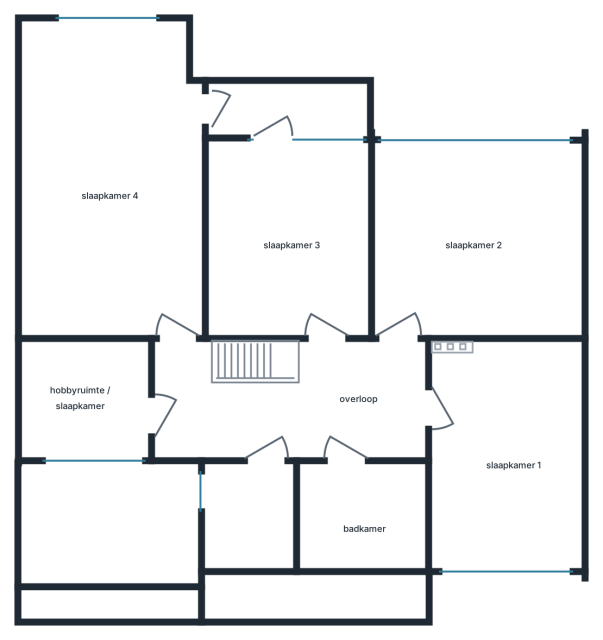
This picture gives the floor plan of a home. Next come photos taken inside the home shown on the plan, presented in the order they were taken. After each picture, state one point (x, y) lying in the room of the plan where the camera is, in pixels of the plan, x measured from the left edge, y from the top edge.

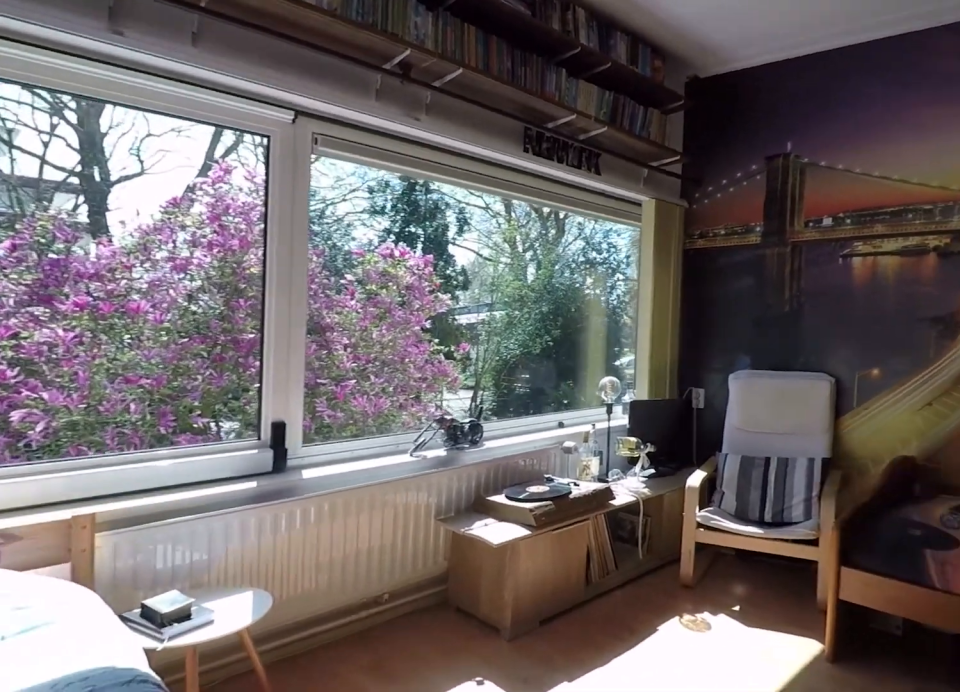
(476, 239)
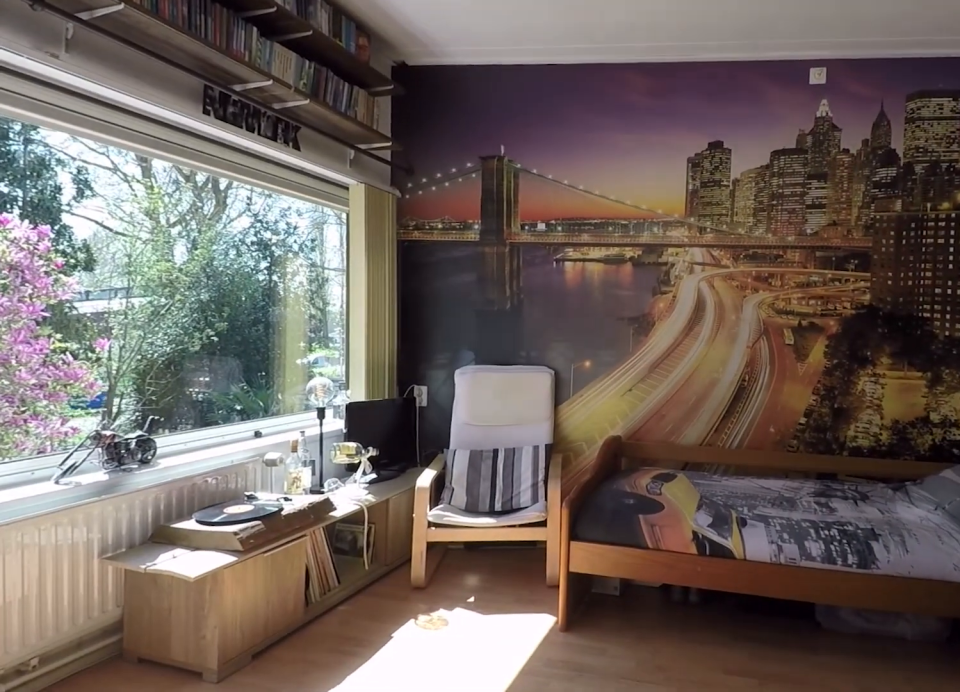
(476, 239)
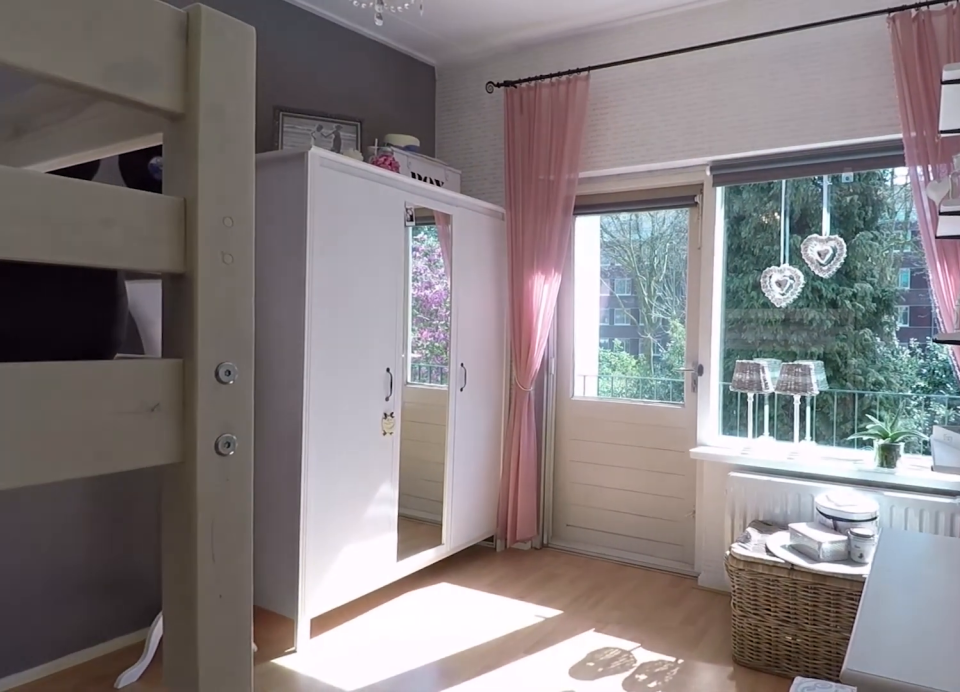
(281, 236)
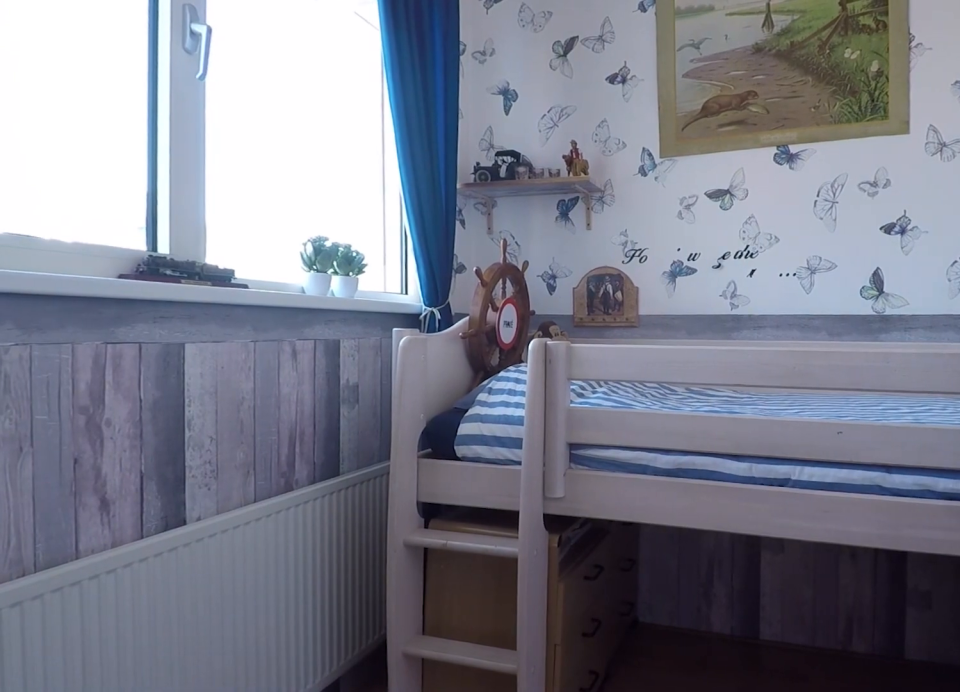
(87, 403)
